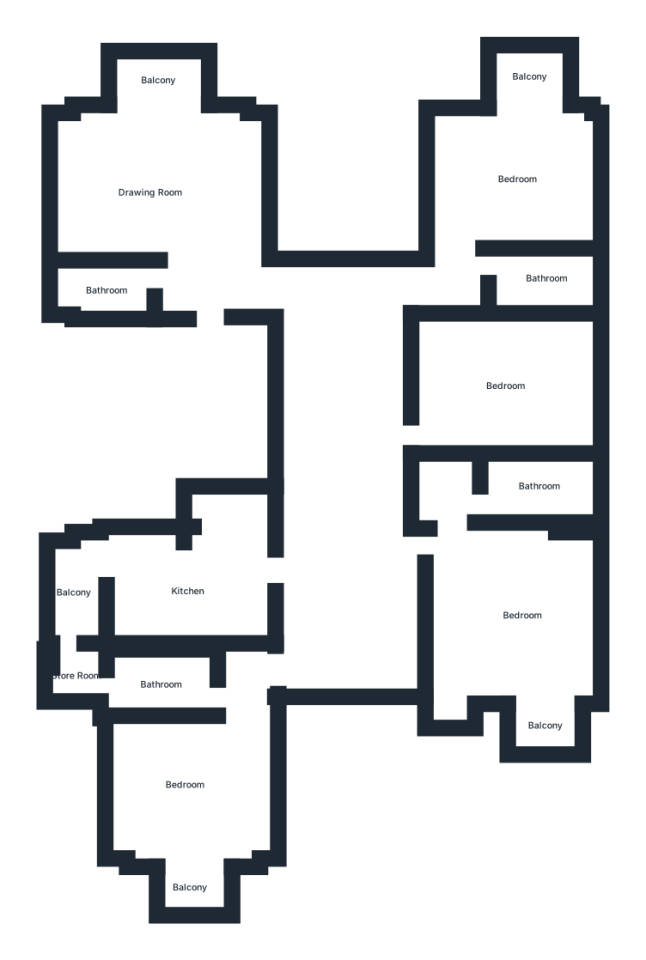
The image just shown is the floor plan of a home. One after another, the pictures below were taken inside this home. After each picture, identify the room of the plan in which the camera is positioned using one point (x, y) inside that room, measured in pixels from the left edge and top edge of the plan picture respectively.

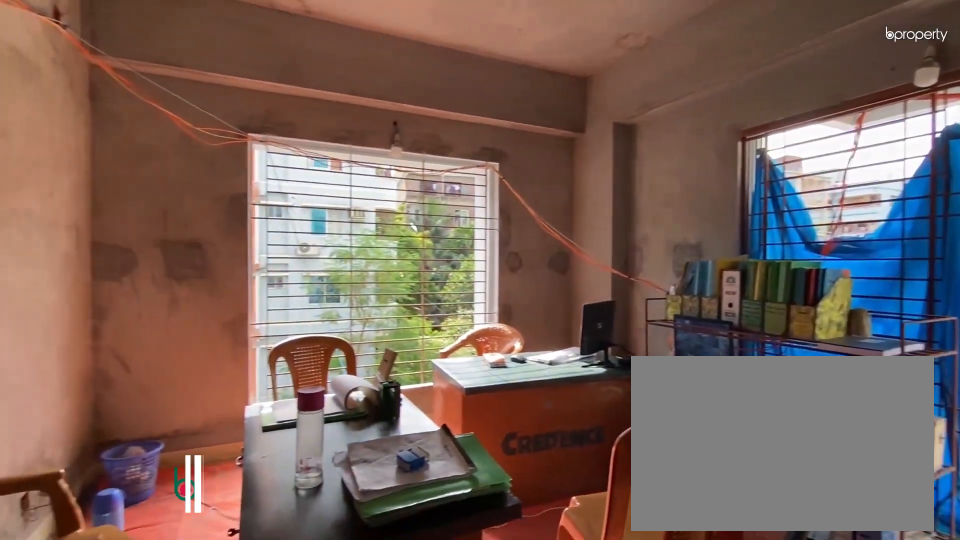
(149, 192)
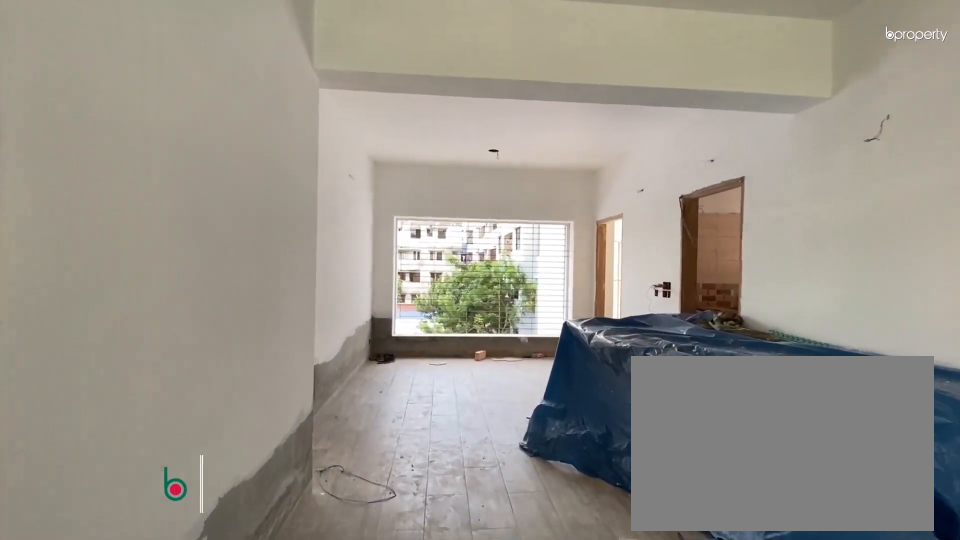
(348, 491)
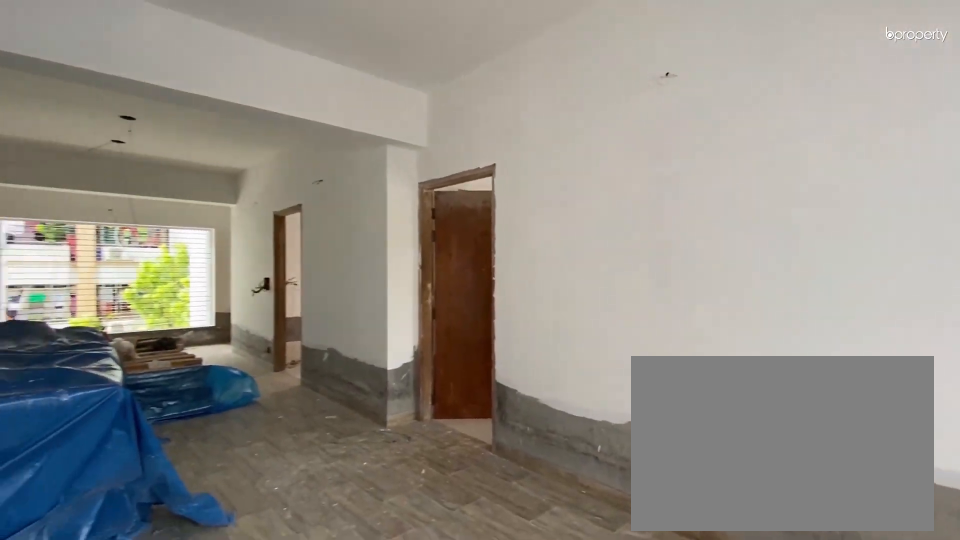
(348, 491)
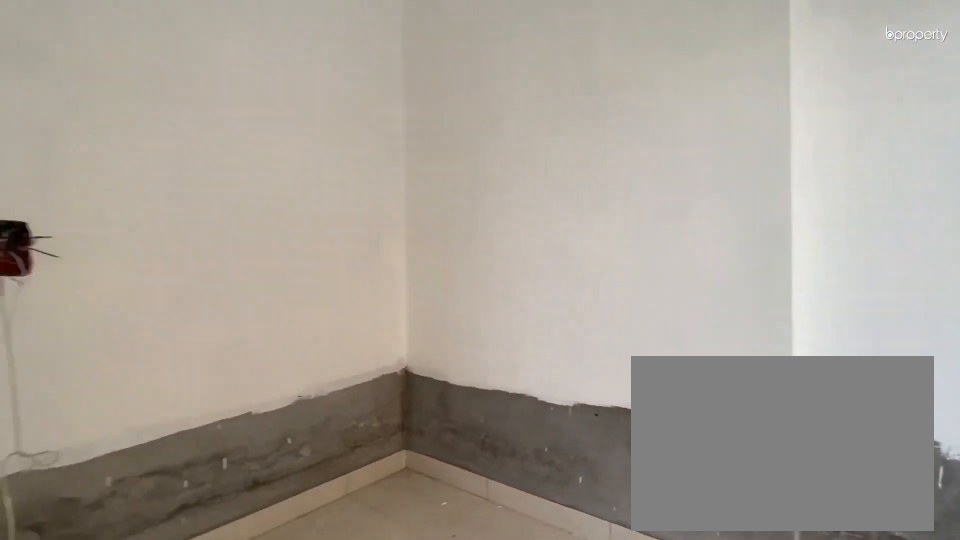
(507, 385)
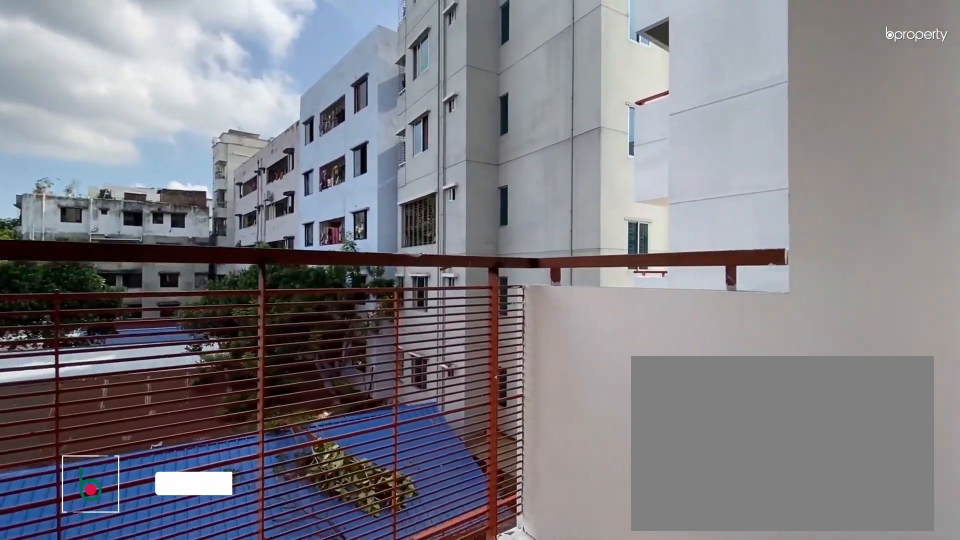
(544, 725)
